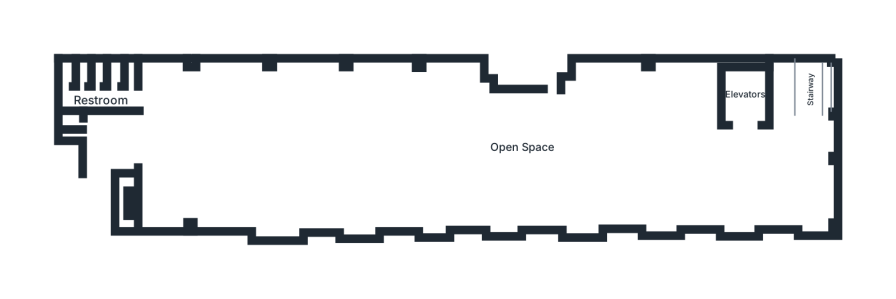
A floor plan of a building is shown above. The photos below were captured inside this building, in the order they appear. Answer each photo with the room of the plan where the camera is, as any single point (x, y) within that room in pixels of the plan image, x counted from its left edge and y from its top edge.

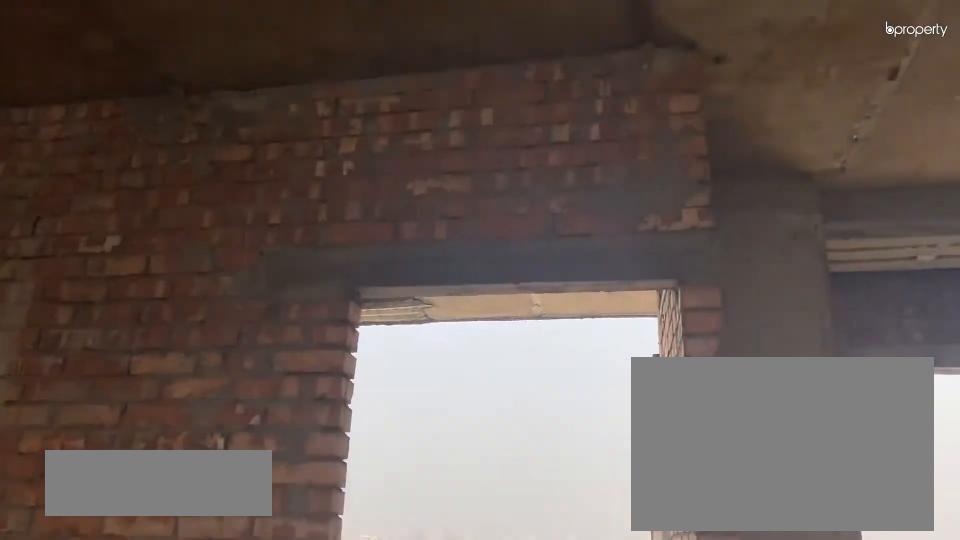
(556, 108)
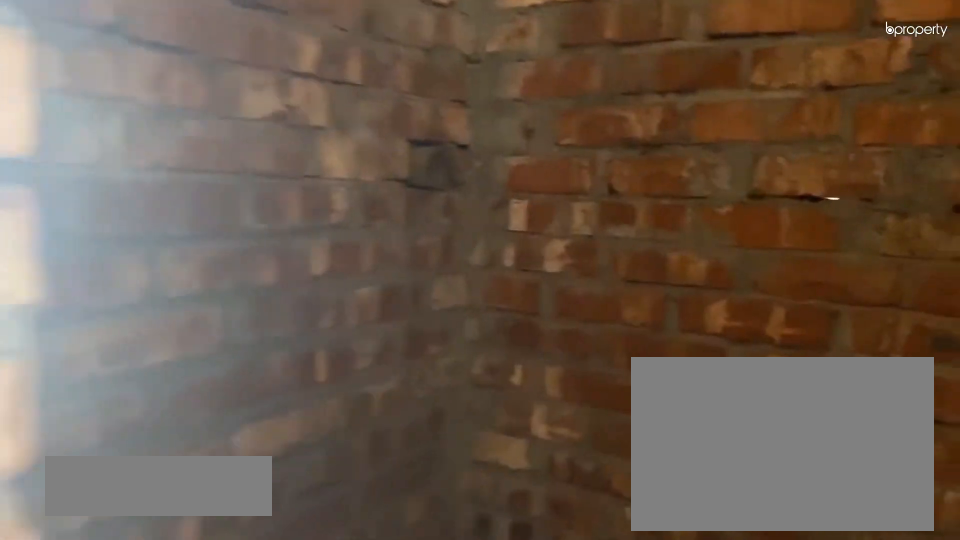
(117, 71)
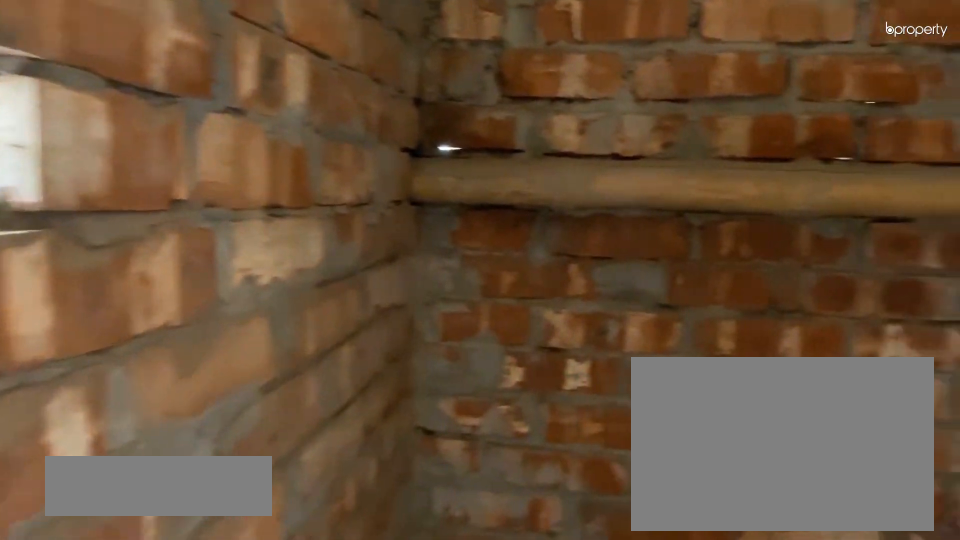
(98, 79)
